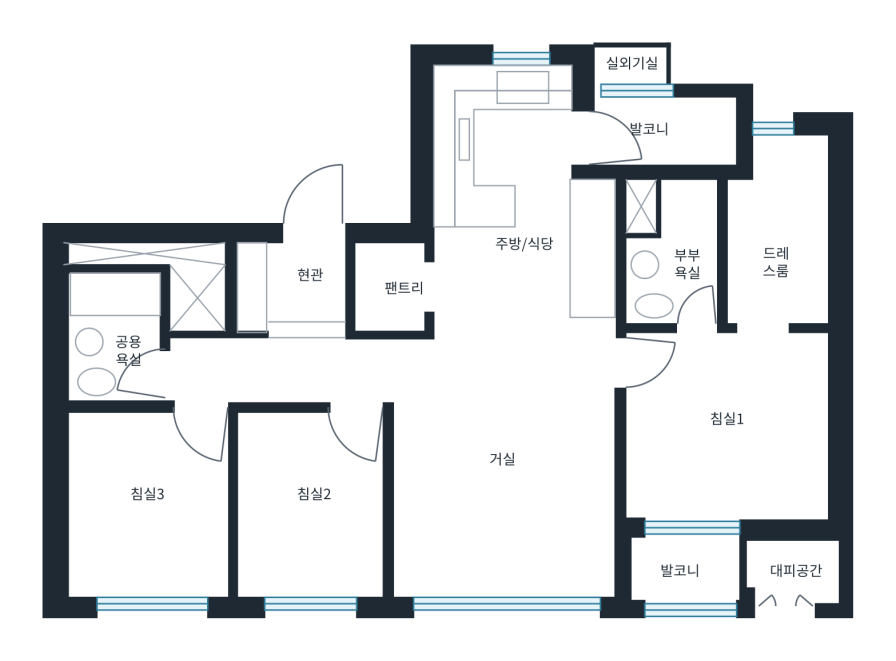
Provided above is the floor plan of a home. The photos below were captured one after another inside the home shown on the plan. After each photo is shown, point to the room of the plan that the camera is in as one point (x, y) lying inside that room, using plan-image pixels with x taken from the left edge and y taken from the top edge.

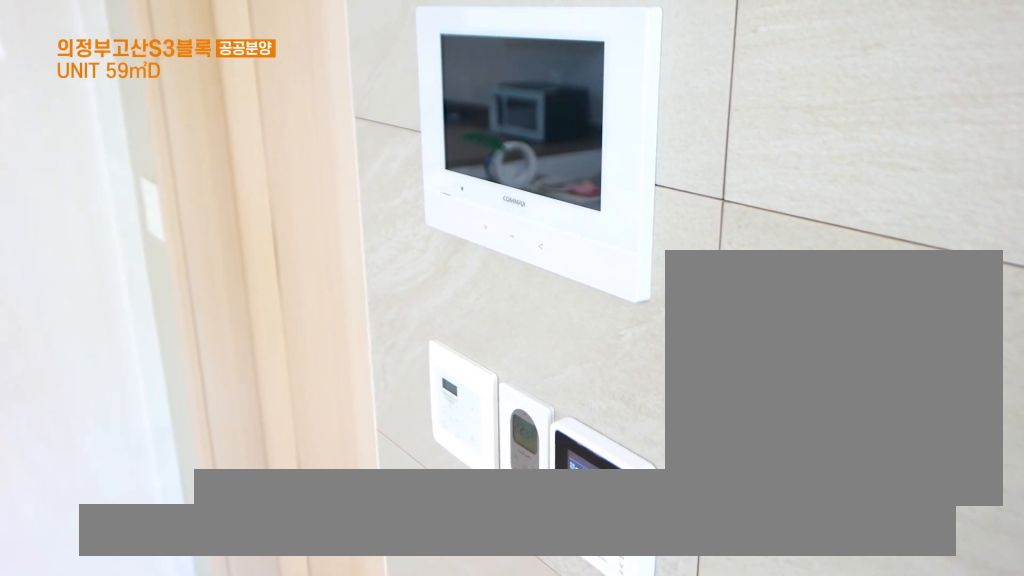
(504, 445)
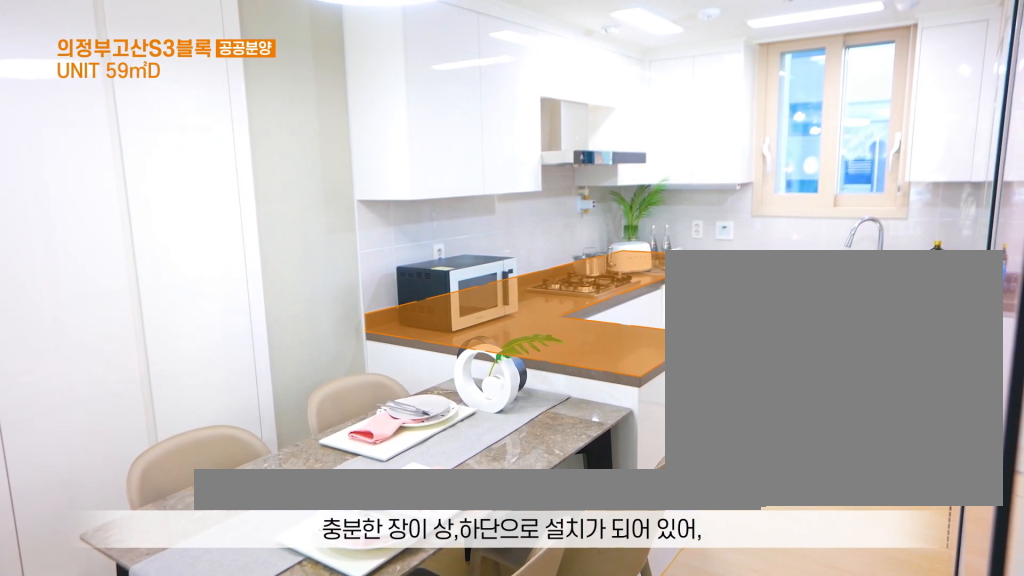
(523, 233)
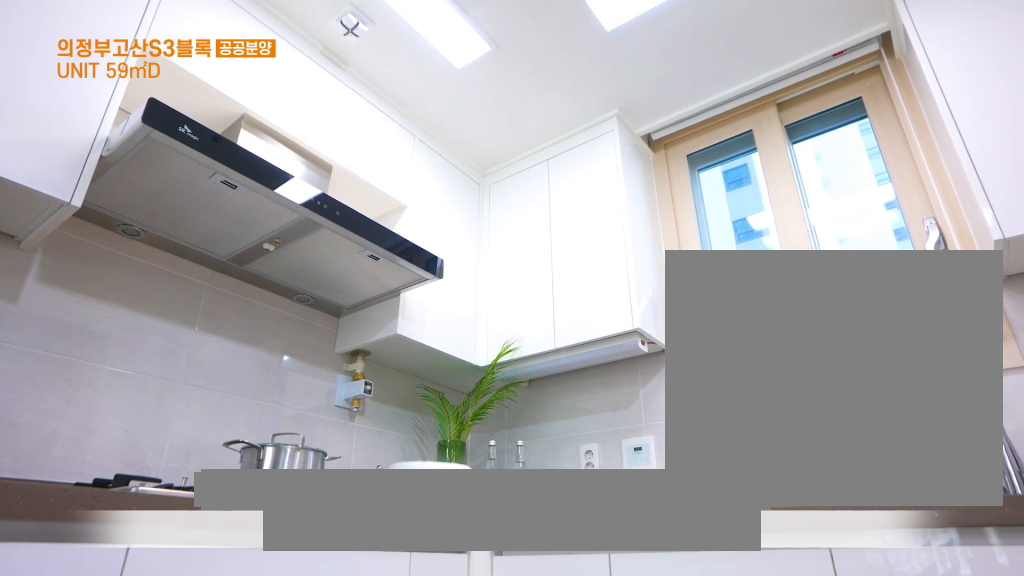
(524, 233)
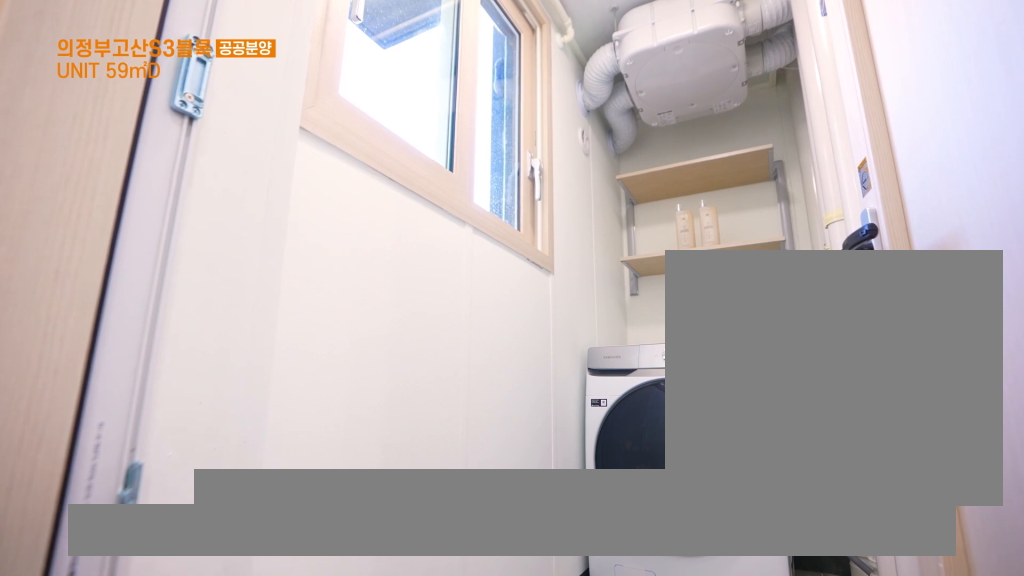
(650, 112)
